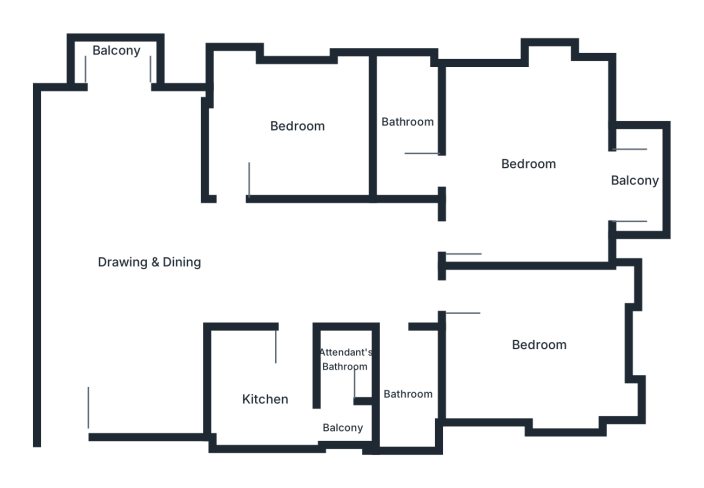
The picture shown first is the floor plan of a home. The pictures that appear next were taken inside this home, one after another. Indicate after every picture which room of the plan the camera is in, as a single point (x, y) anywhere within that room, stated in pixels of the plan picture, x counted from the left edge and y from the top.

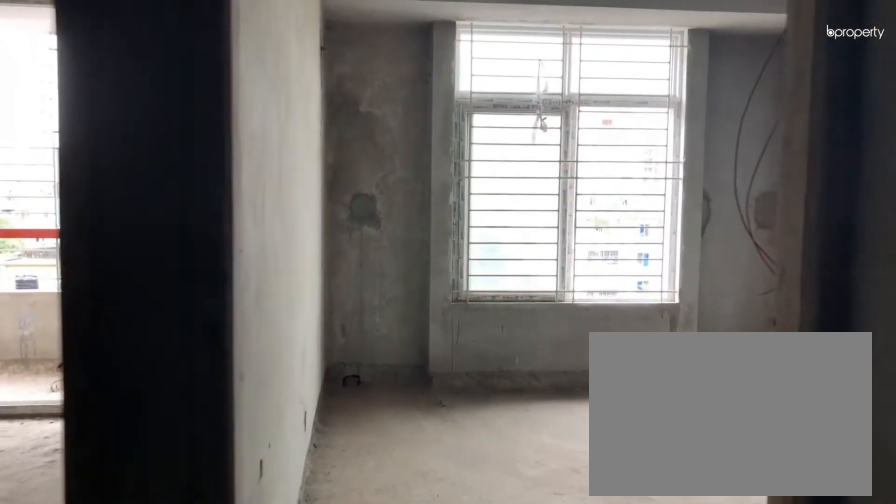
(429, 237)
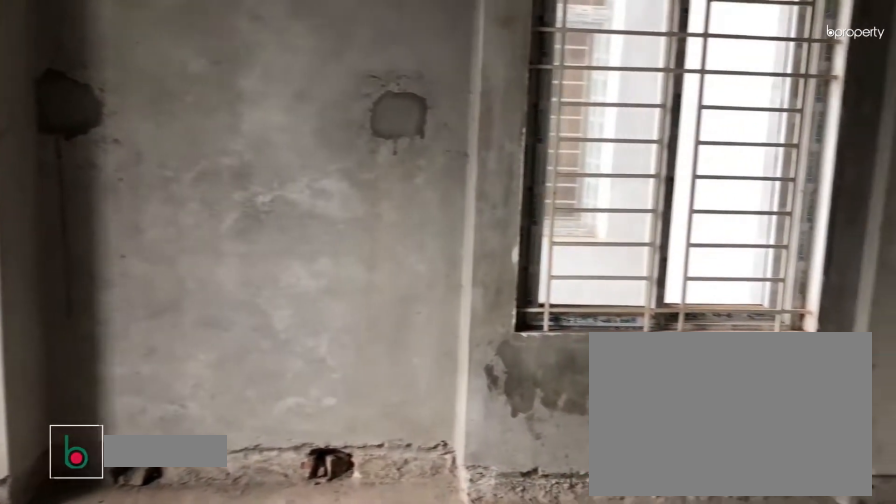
(542, 356)
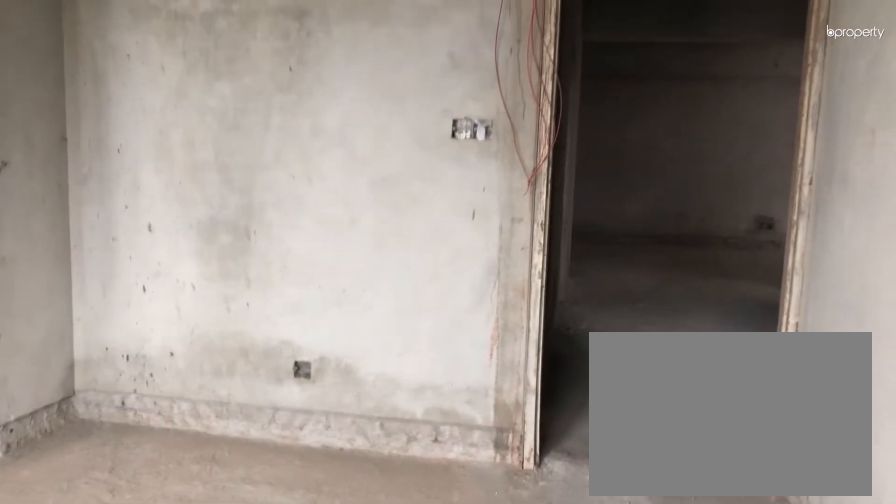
(542, 356)
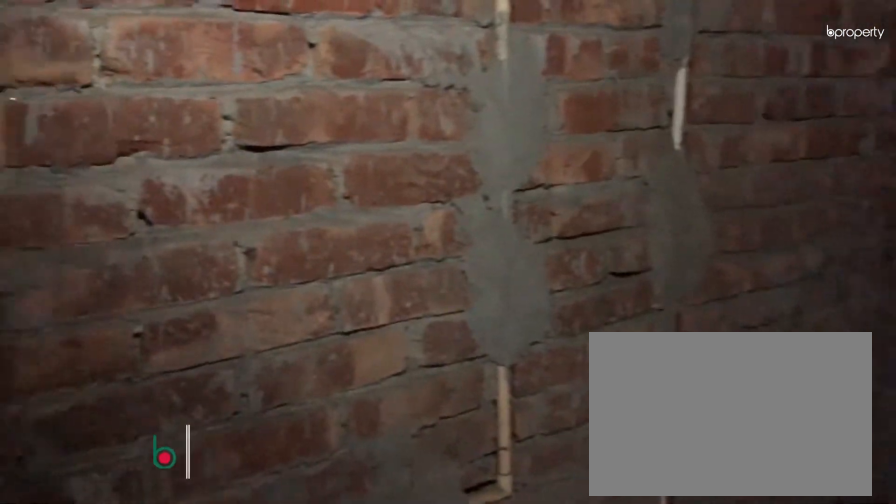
(408, 383)
